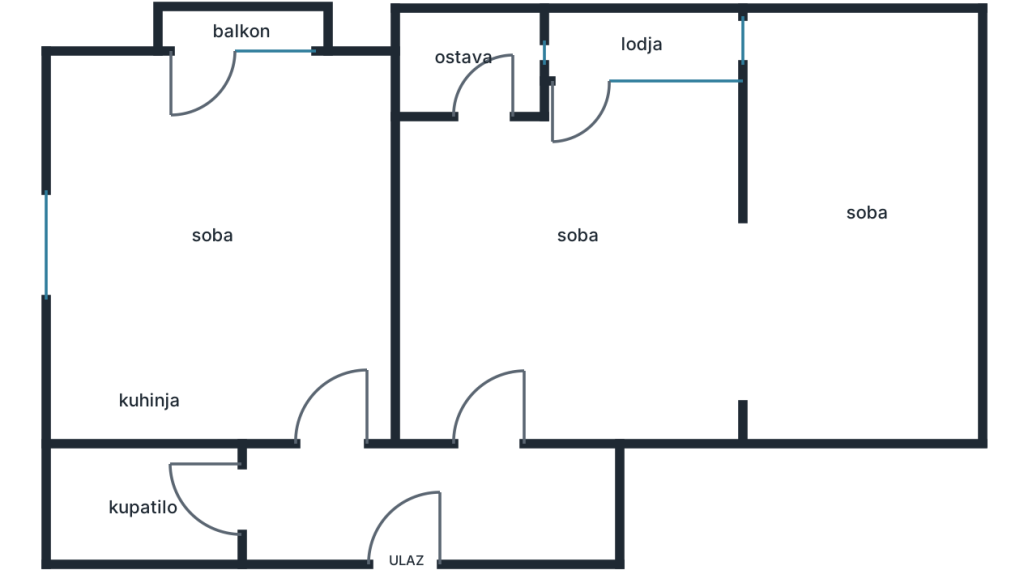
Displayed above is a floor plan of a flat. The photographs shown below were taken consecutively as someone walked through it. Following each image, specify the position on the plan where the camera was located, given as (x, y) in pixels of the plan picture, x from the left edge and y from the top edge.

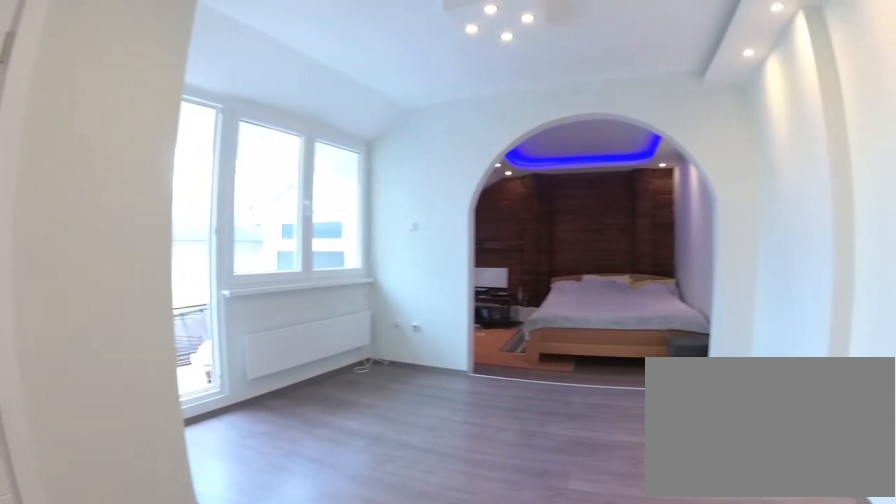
(505, 305)
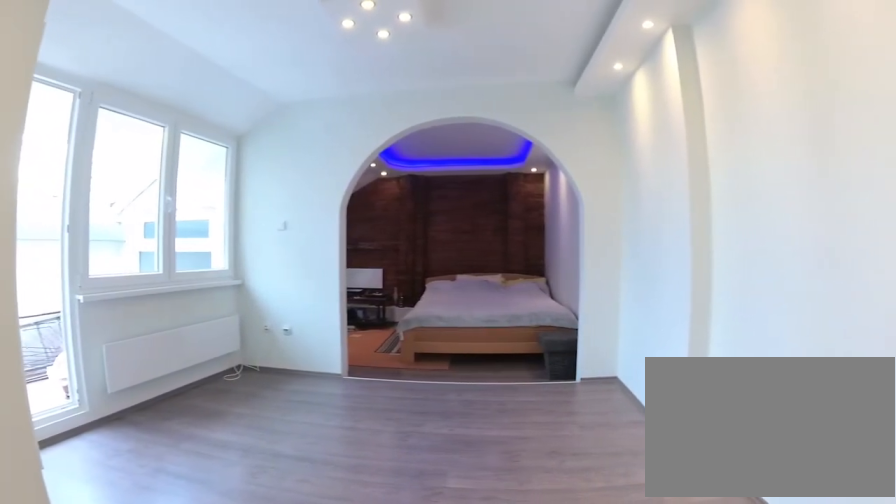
(505, 303)
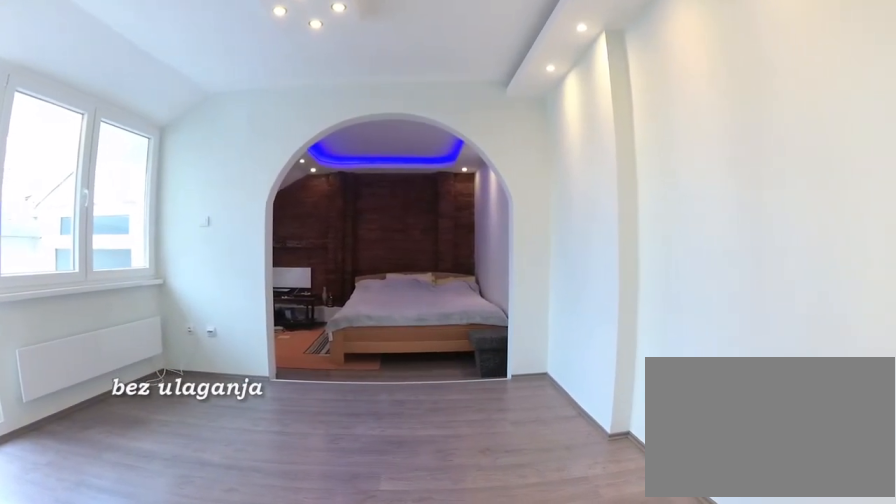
(505, 298)
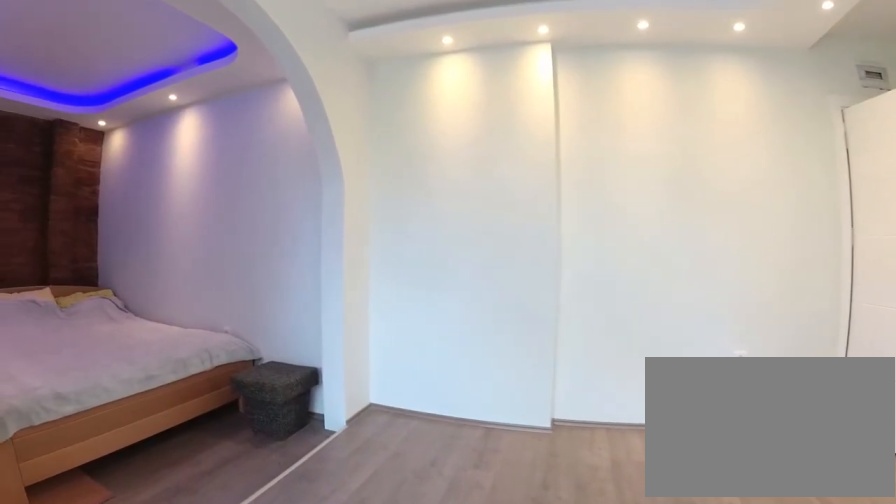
(593, 161)
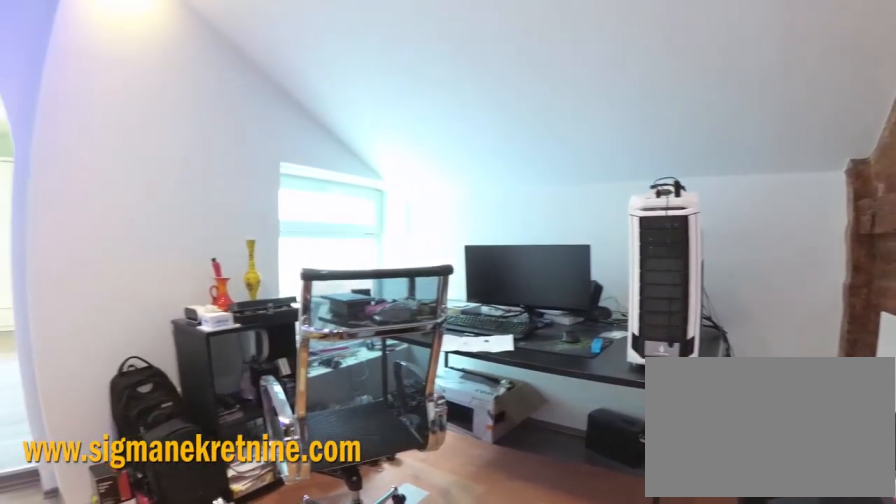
(948, 277)
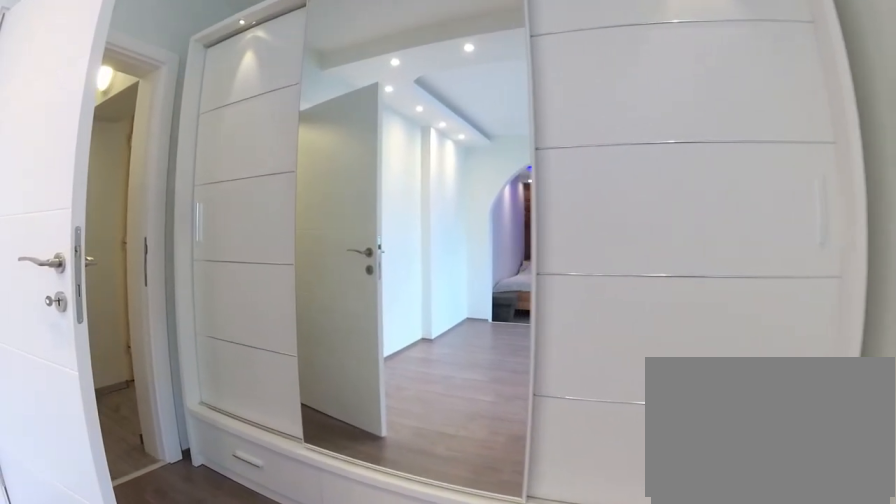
(543, 232)
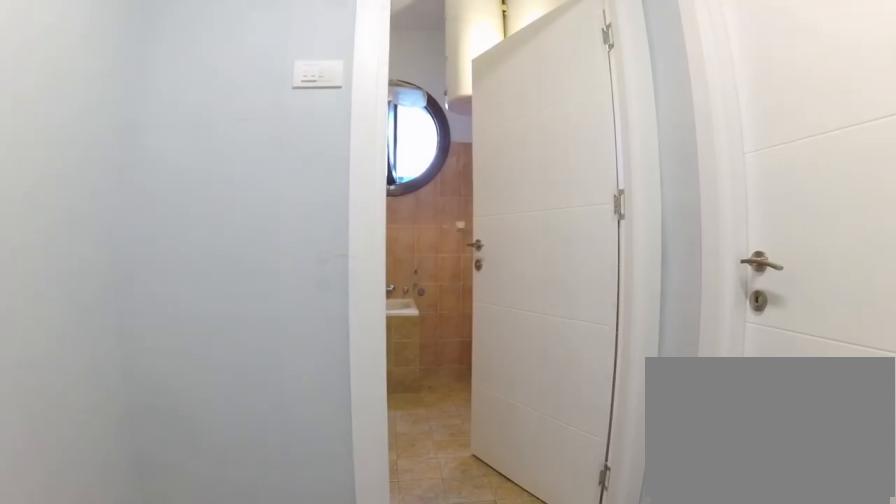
(382, 498)
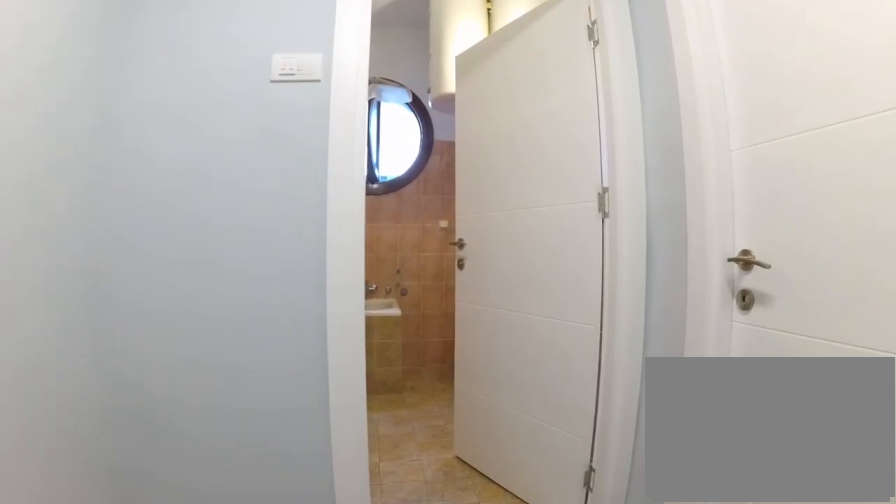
(369, 498)
